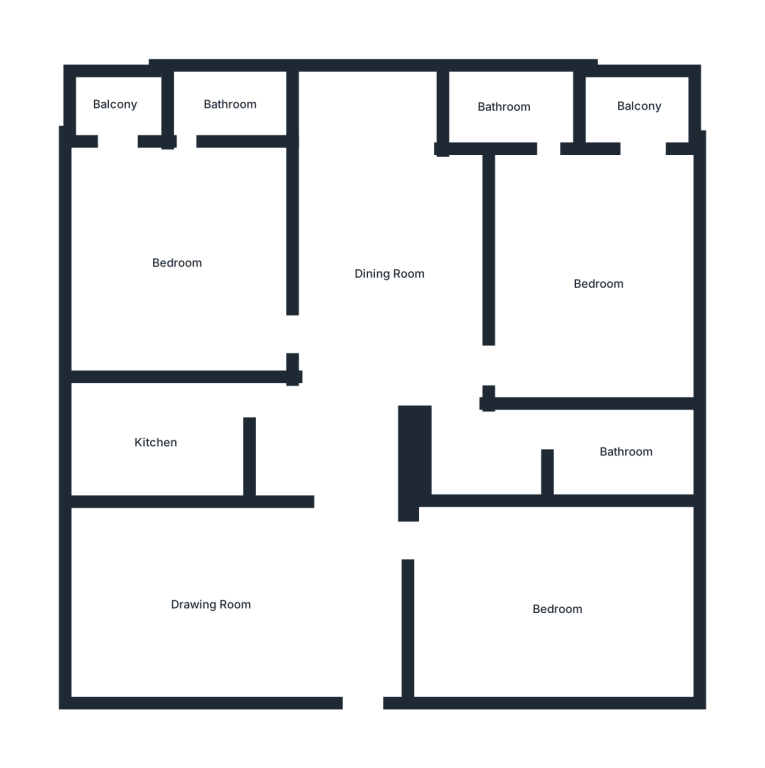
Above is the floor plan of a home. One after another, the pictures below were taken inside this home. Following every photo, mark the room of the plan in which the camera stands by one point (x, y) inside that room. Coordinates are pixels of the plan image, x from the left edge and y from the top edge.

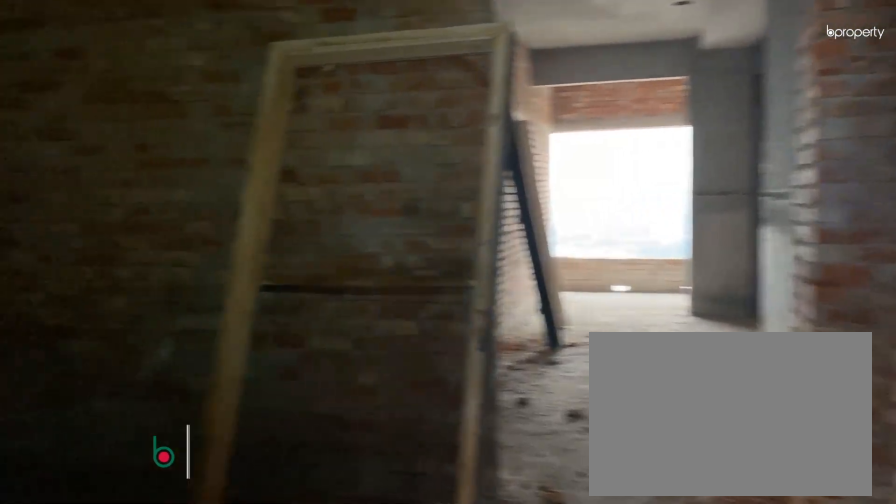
(214, 606)
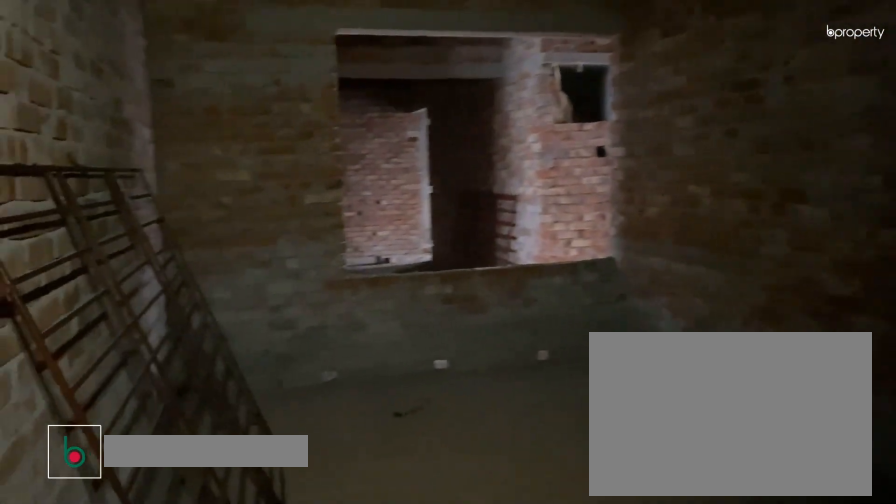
(214, 606)
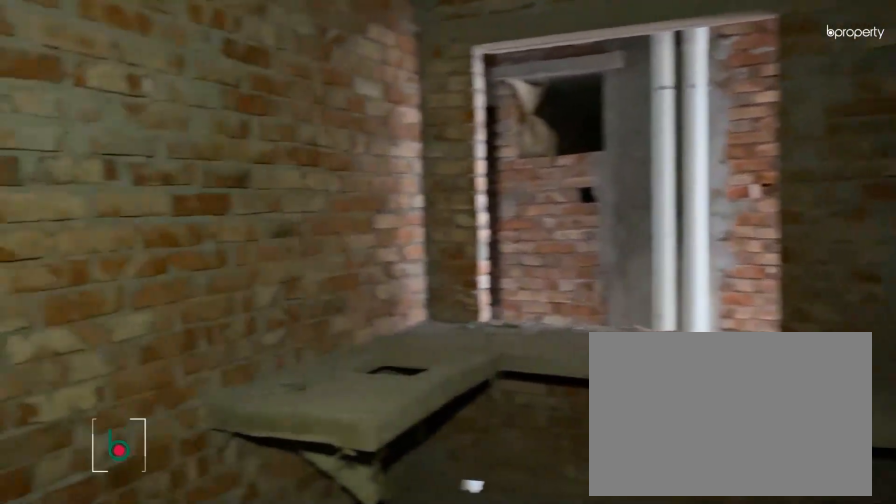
(155, 444)
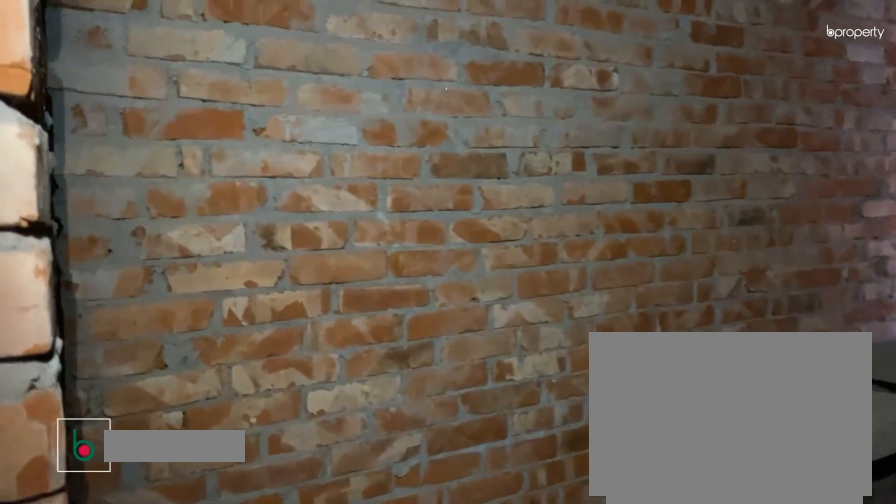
(155, 444)
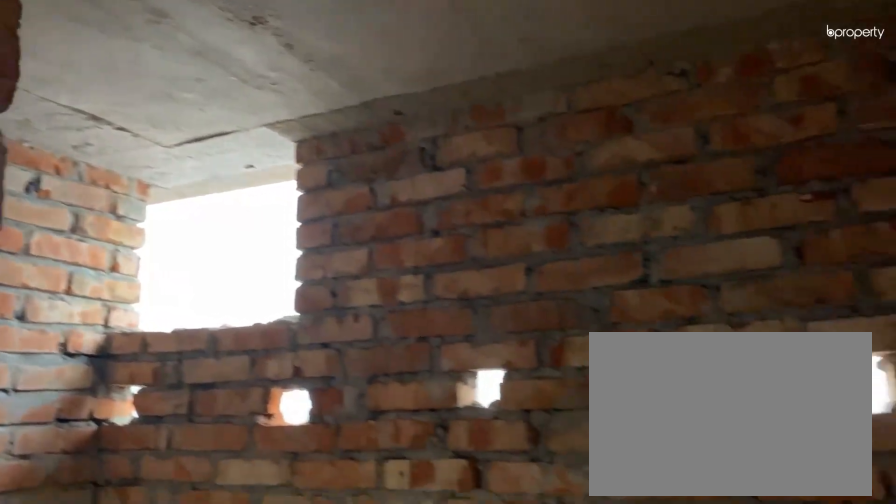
(506, 107)
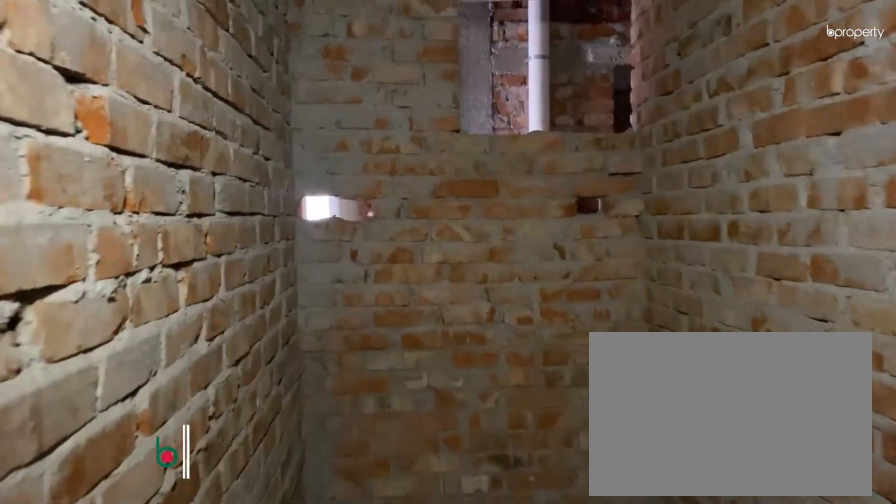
(628, 450)
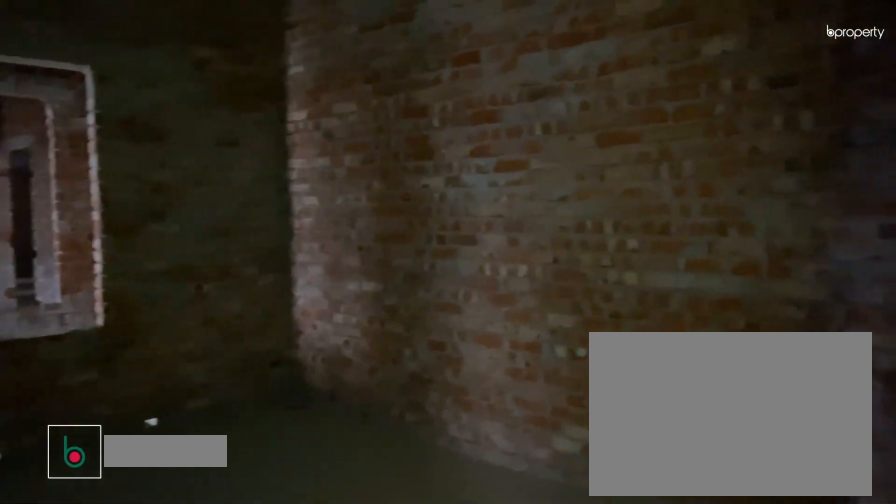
(558, 609)
